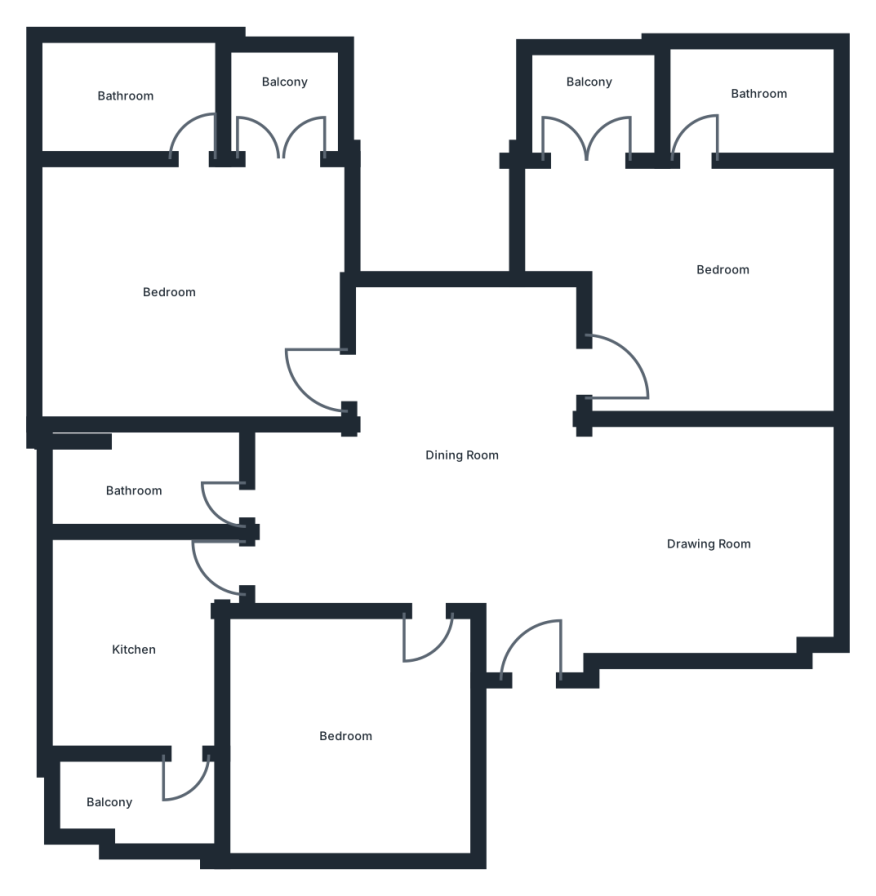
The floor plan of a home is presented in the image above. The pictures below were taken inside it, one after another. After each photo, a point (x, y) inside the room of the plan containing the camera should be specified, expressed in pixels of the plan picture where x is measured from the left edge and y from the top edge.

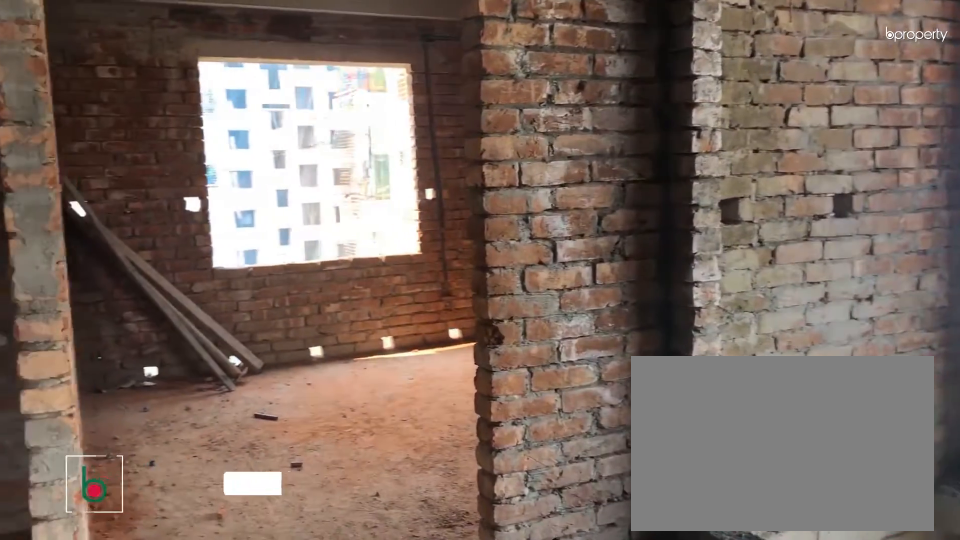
(450, 443)
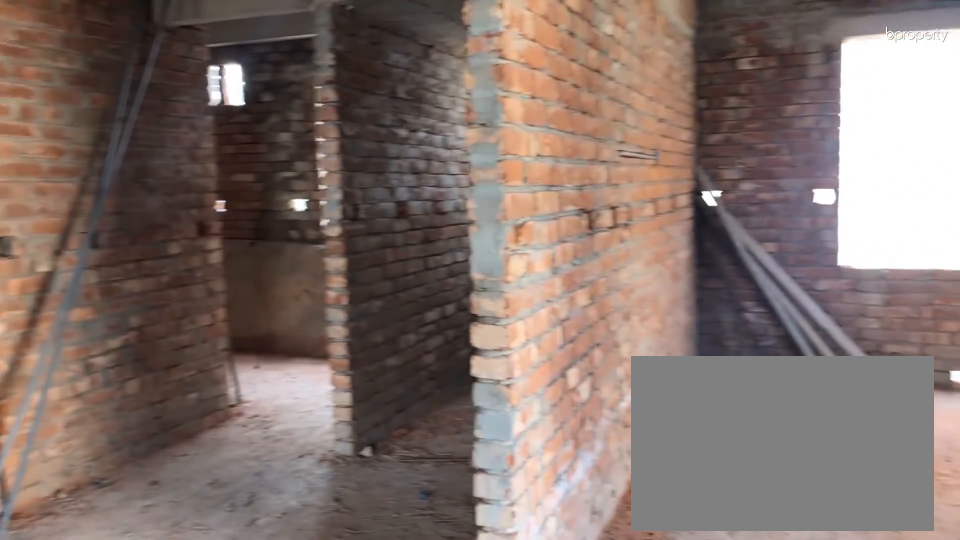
(450, 443)
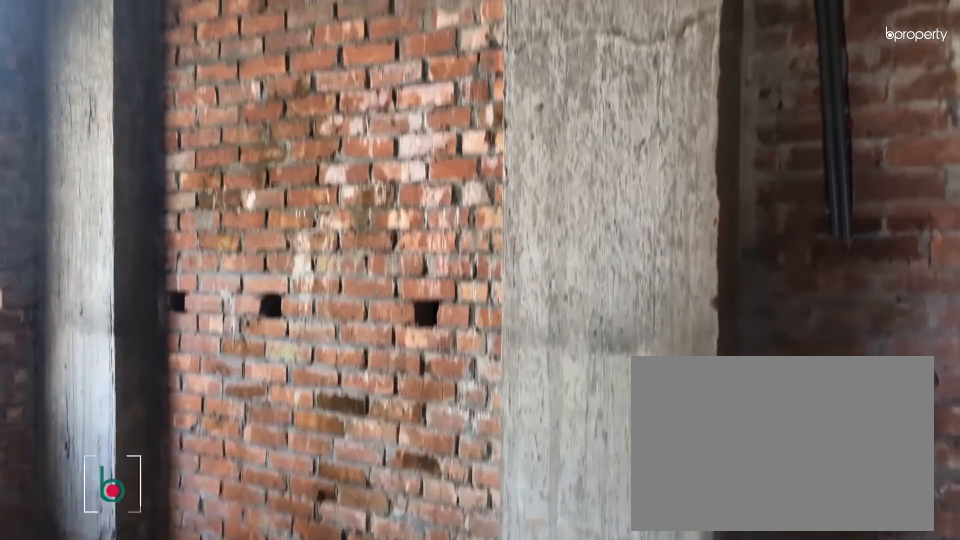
(710, 536)
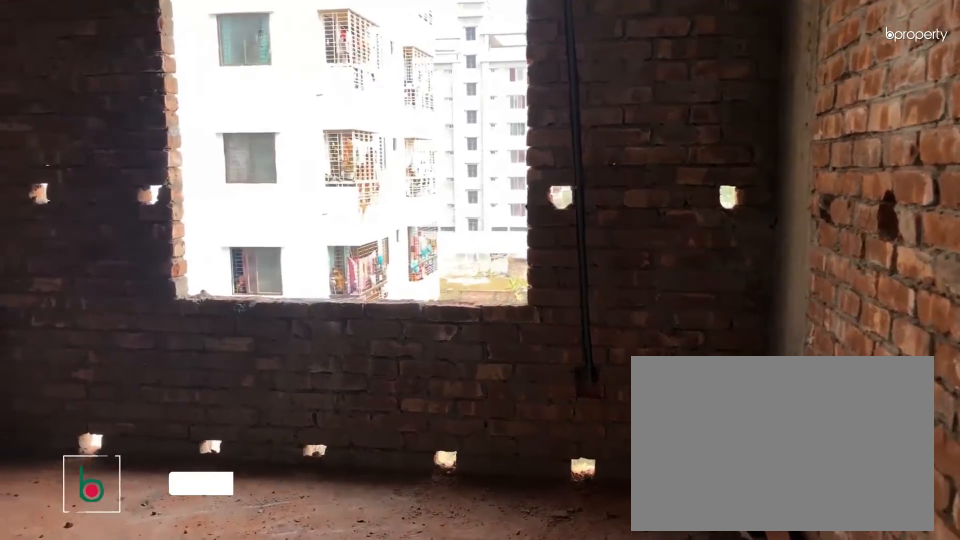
(703, 327)
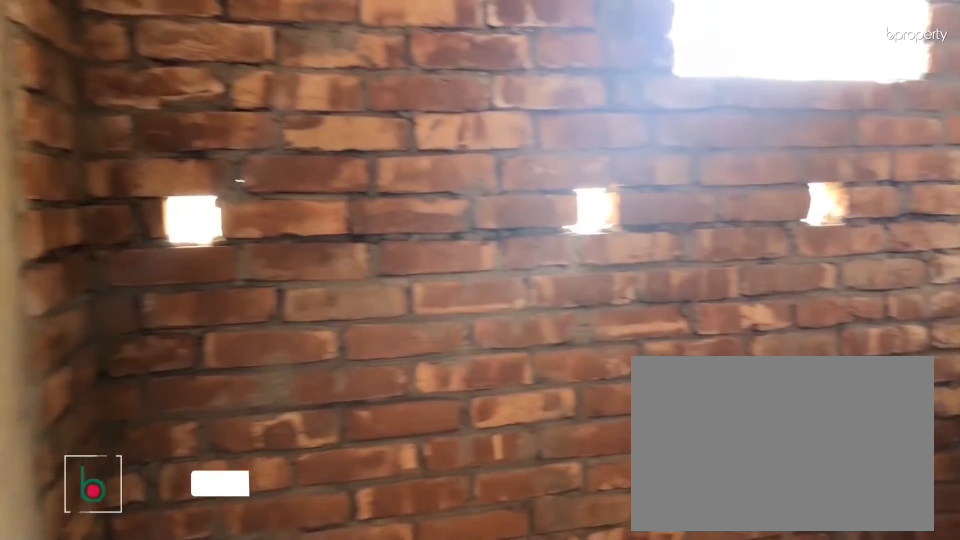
(746, 106)
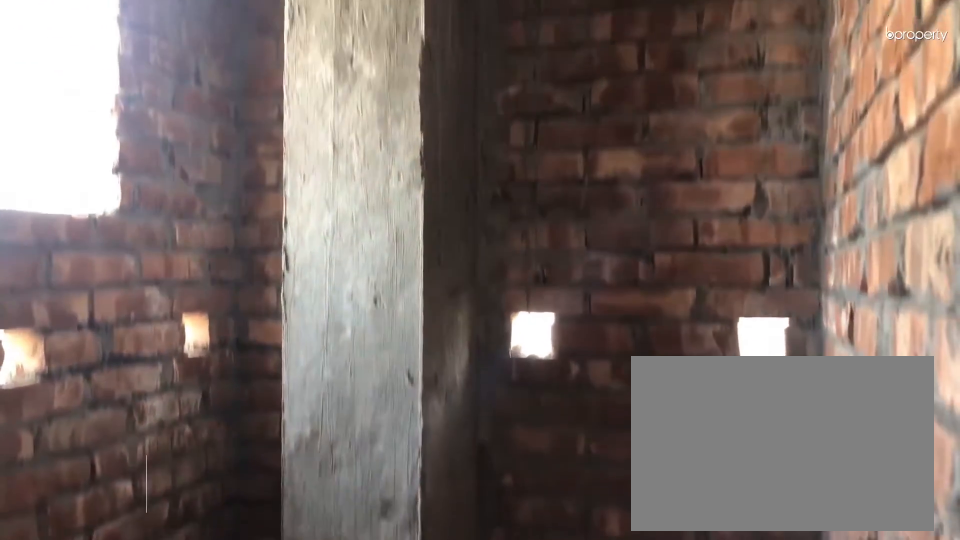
(746, 106)
